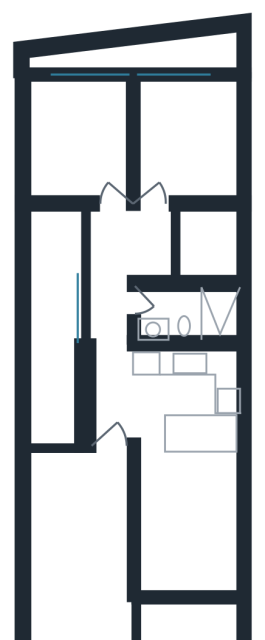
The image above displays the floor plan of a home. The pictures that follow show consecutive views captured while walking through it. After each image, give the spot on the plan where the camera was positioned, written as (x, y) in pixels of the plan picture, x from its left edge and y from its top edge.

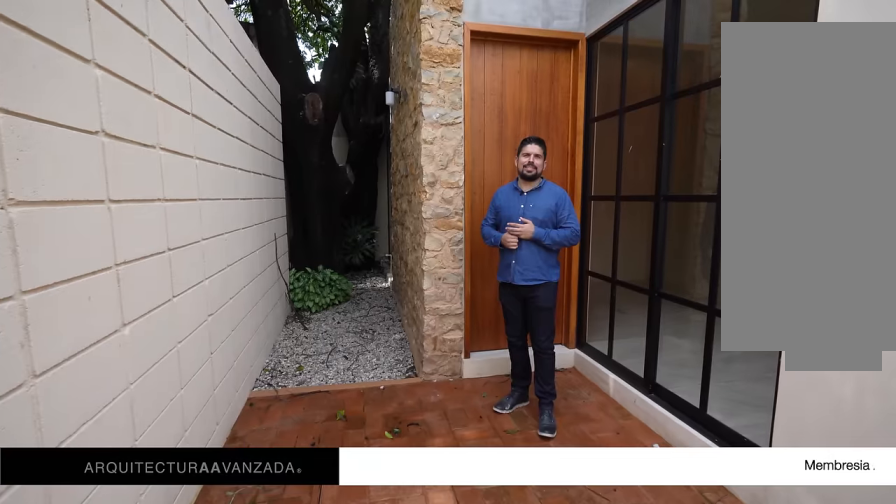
(75, 552)
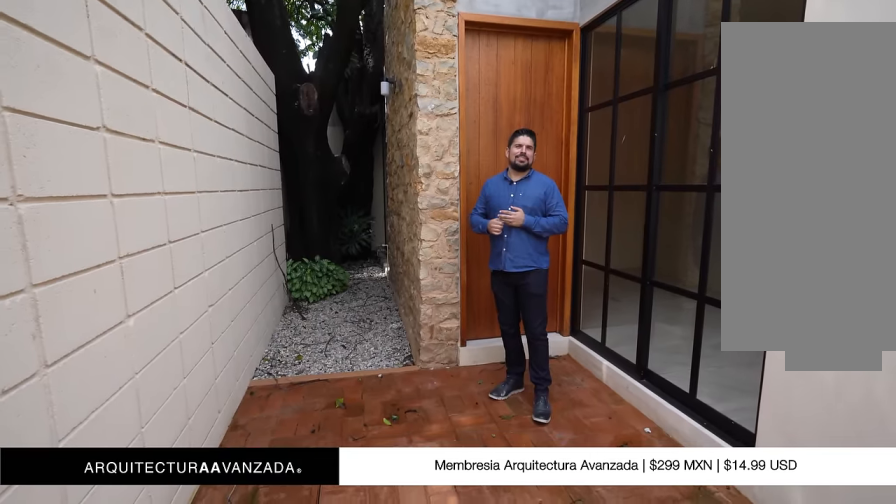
(75, 552)
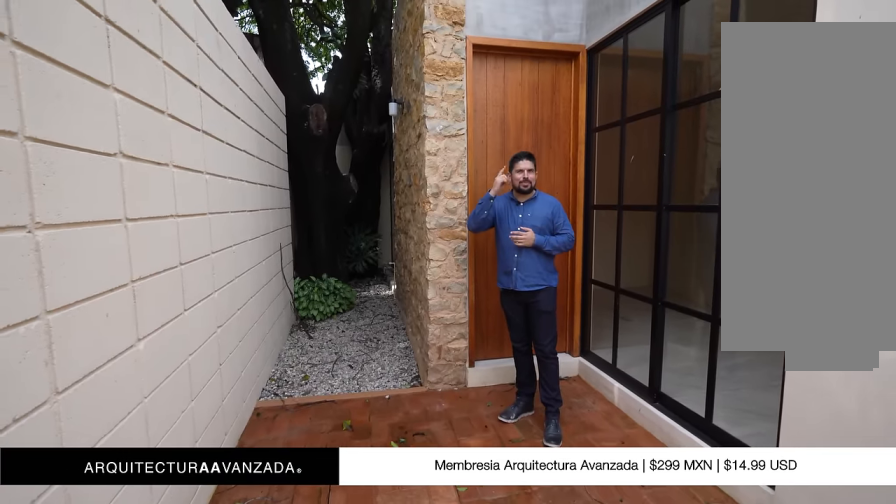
(75, 552)
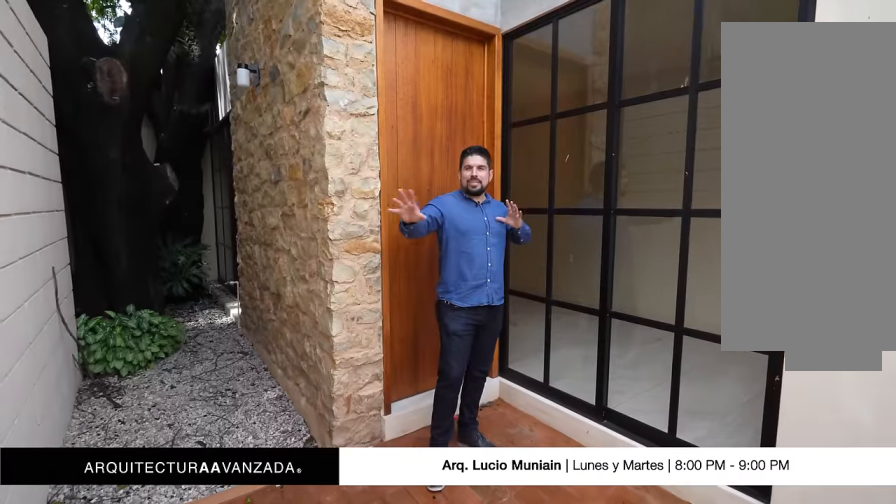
(74, 552)
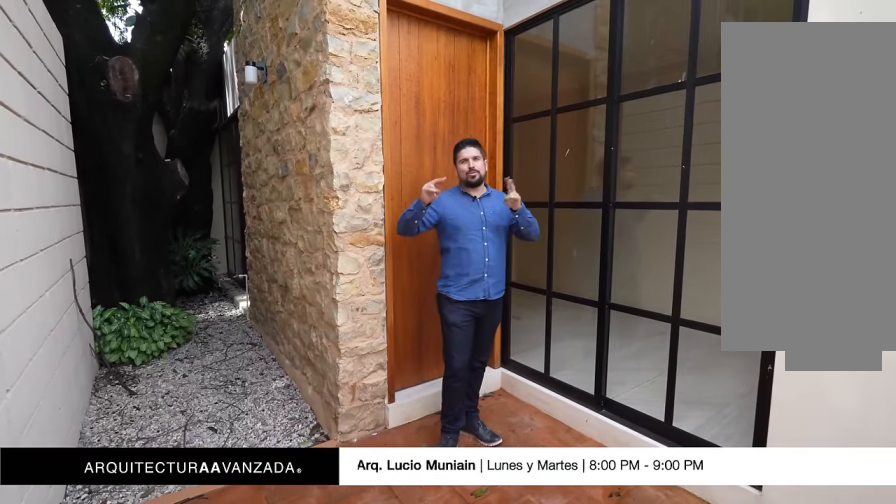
(75, 552)
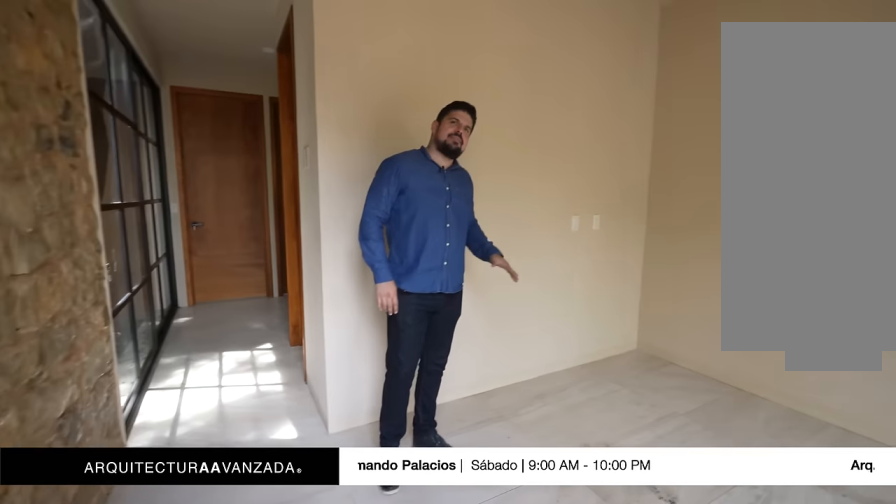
(114, 440)
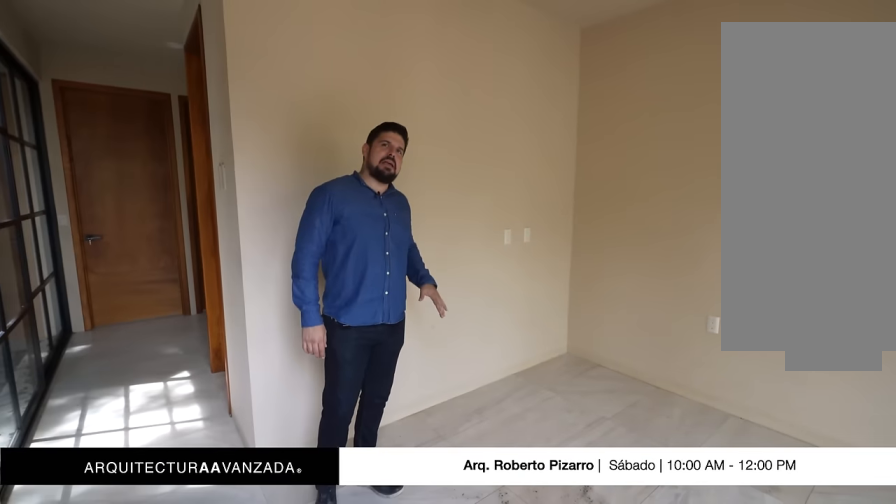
(114, 439)
